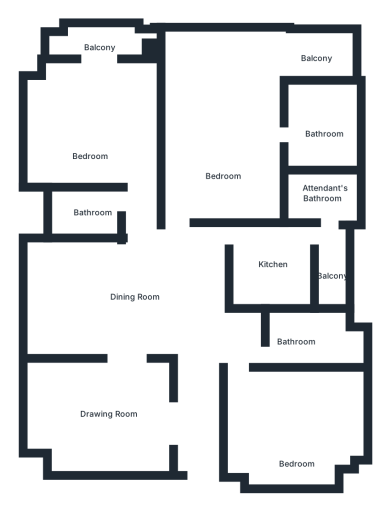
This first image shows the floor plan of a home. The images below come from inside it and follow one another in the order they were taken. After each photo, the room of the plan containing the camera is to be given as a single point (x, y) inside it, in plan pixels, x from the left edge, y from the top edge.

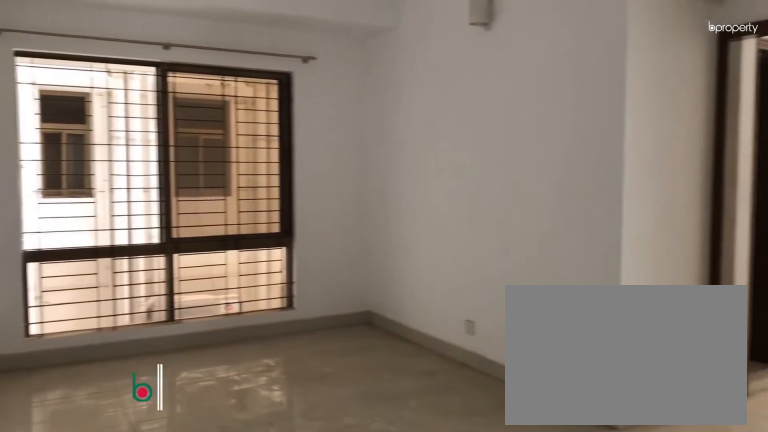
(135, 303)
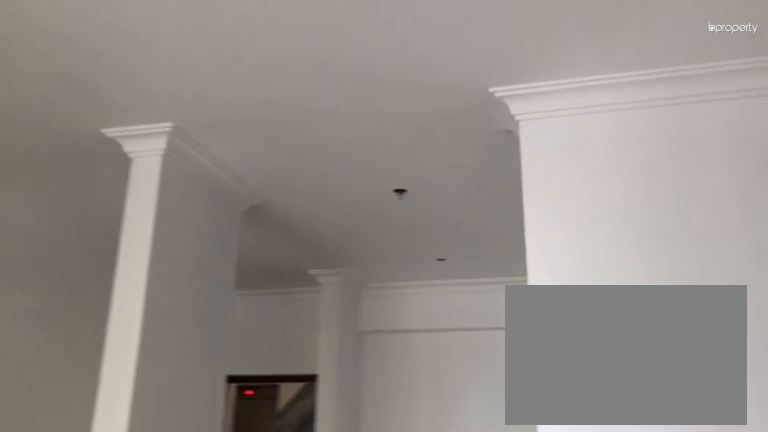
(135, 303)
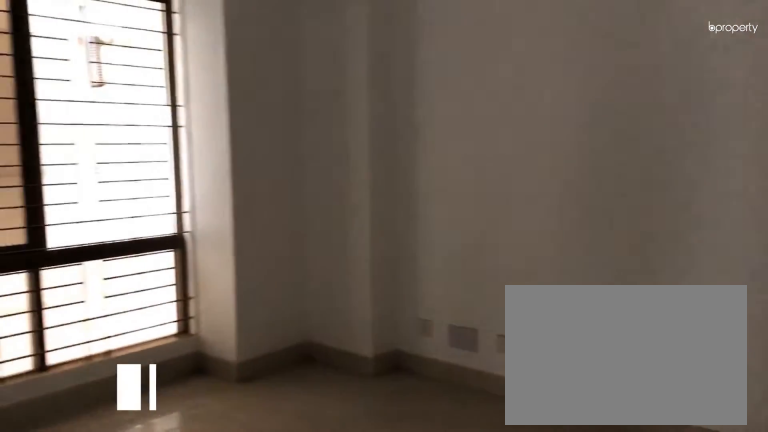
(296, 428)
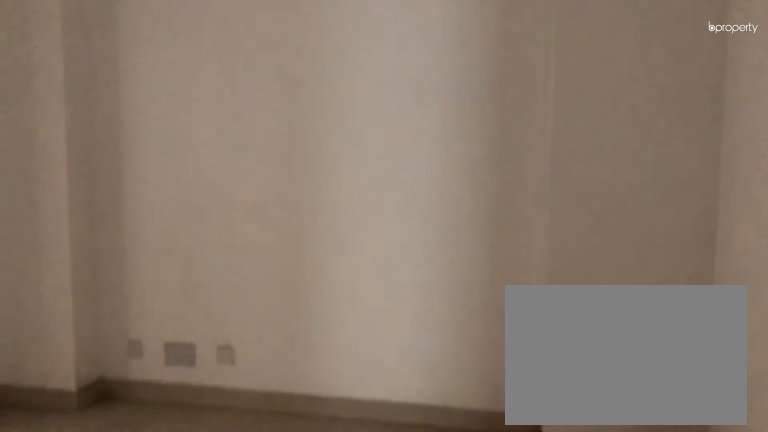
(296, 428)
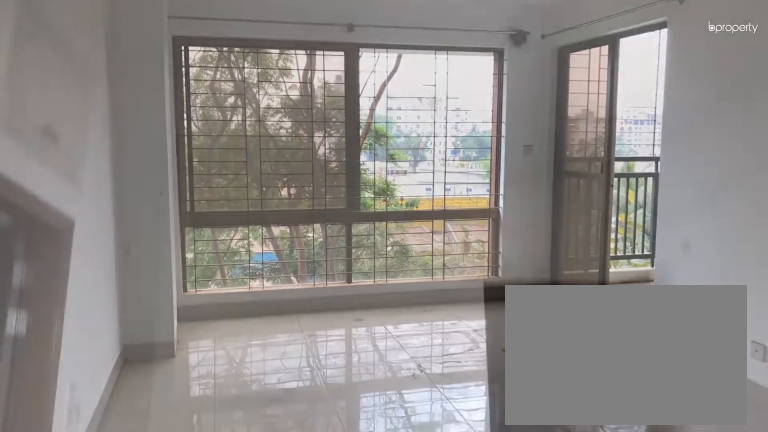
(223, 141)
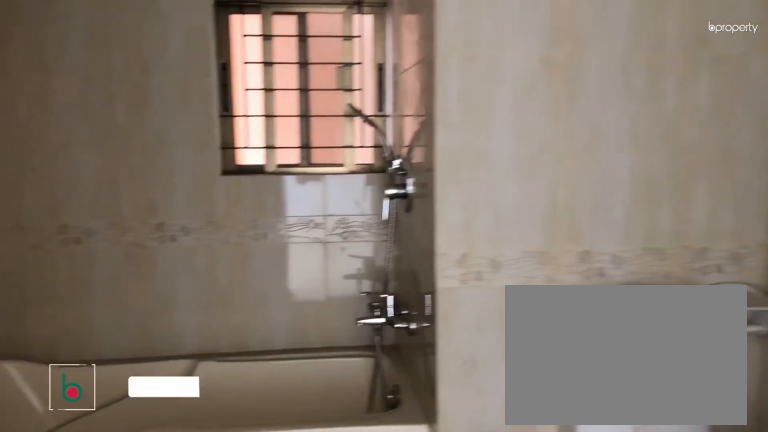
(325, 141)
